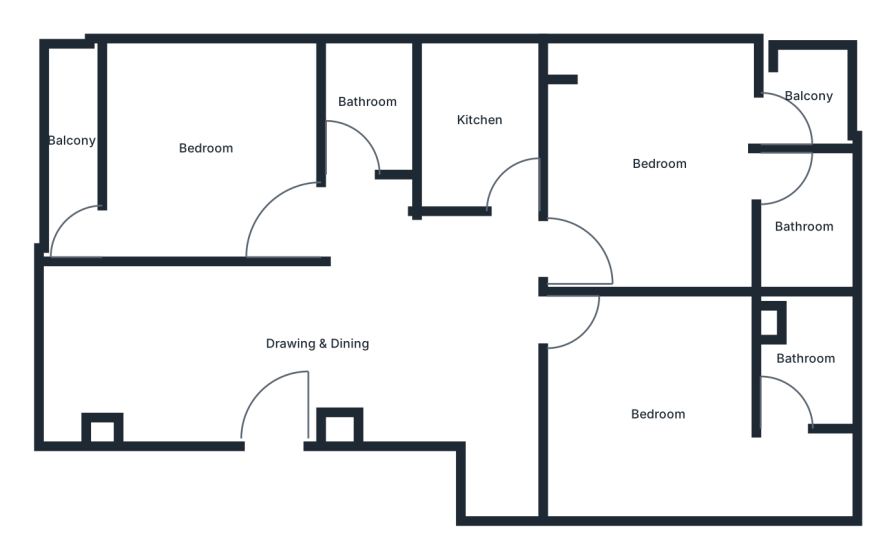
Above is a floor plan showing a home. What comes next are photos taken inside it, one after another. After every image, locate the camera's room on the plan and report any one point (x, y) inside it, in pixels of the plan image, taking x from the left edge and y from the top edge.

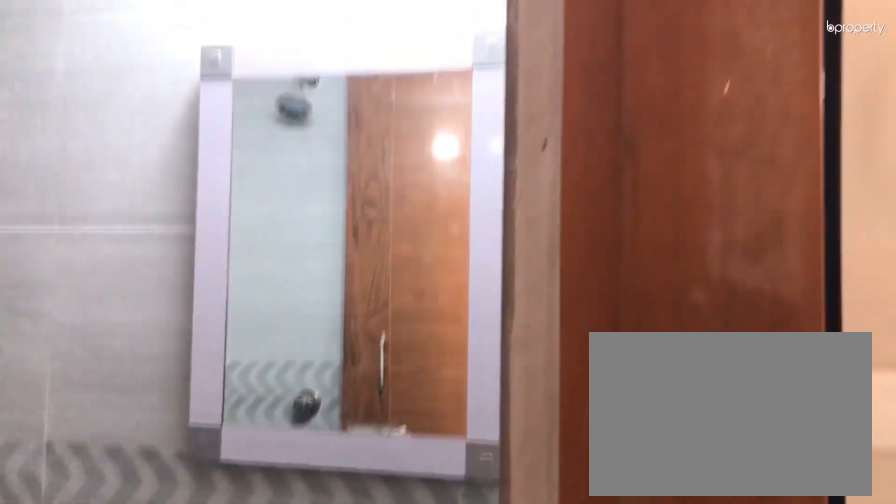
(366, 111)
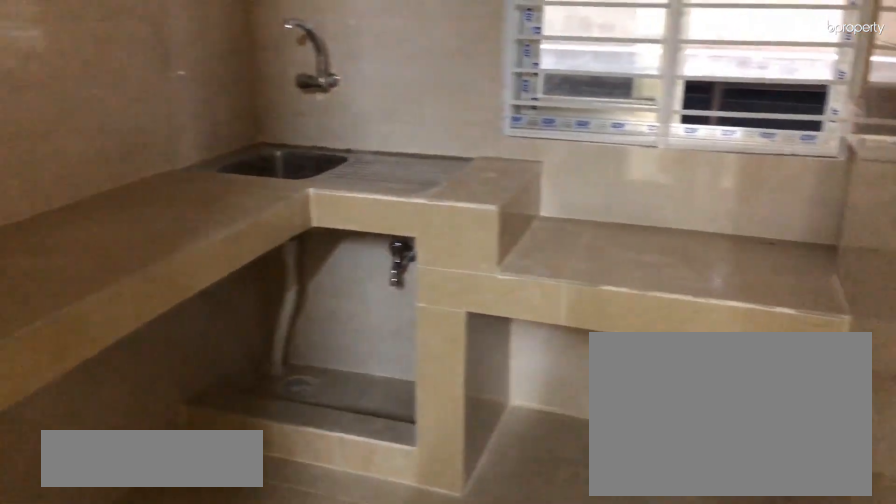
(476, 124)
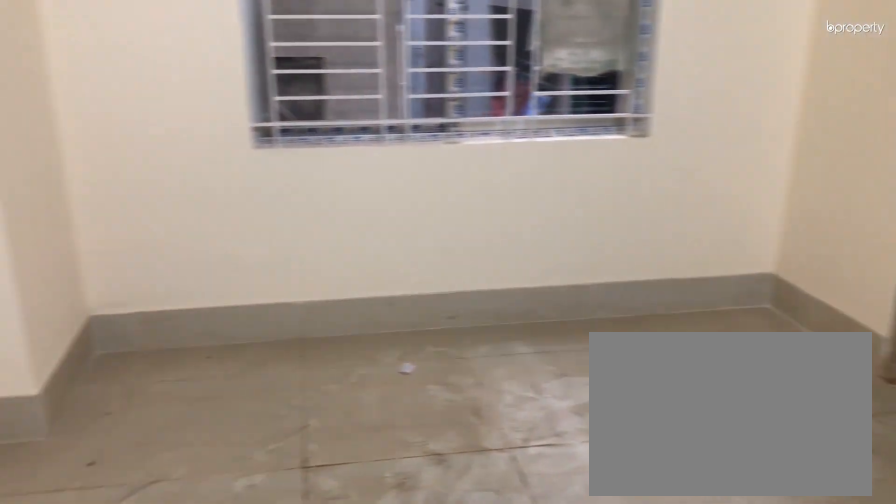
(655, 167)
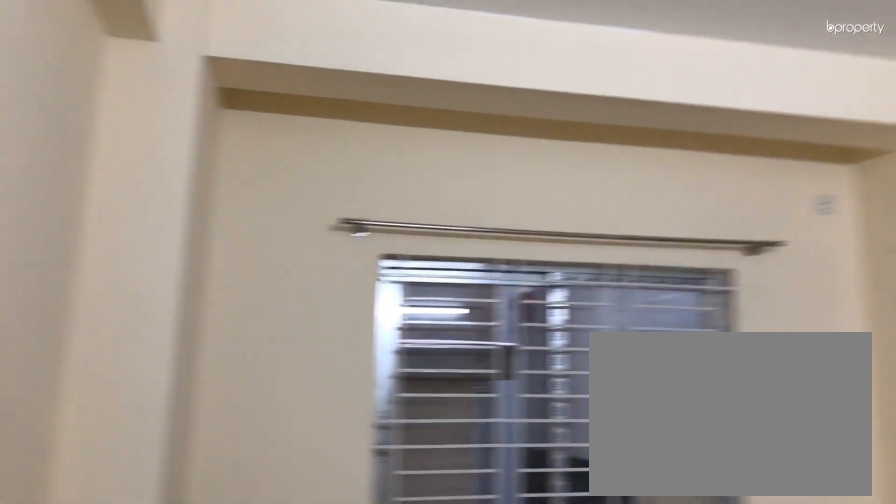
(655, 167)
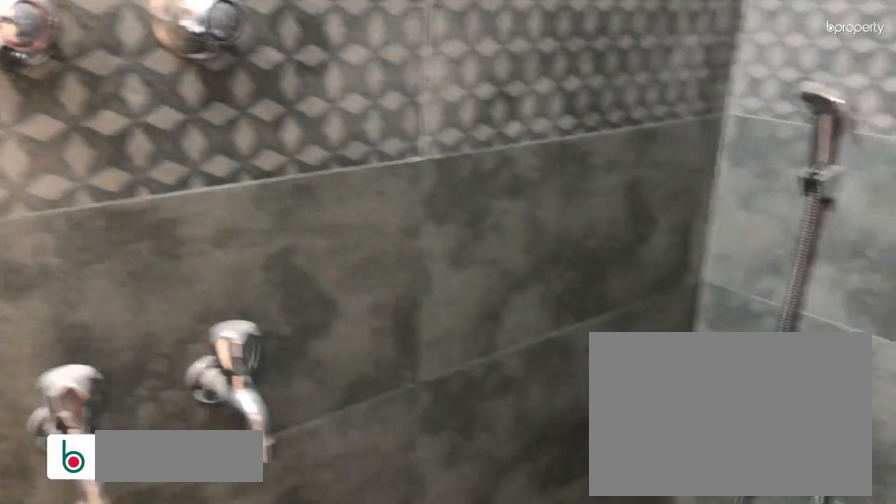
(800, 220)
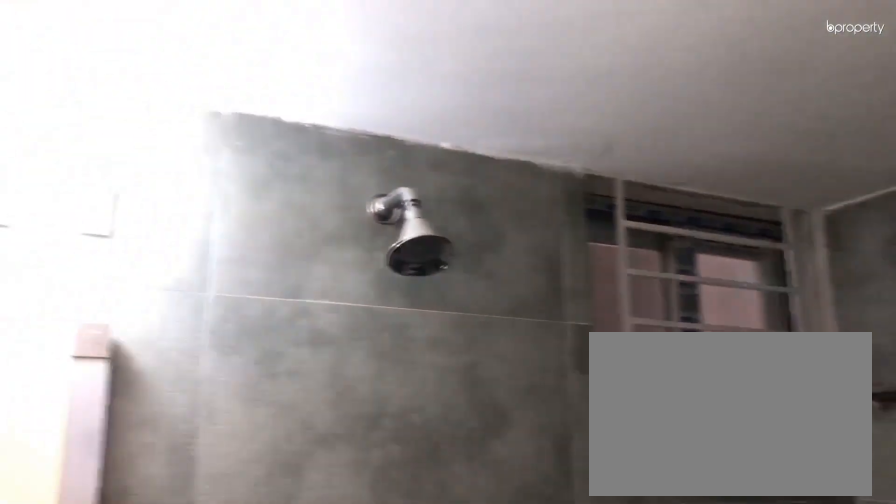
(800, 220)
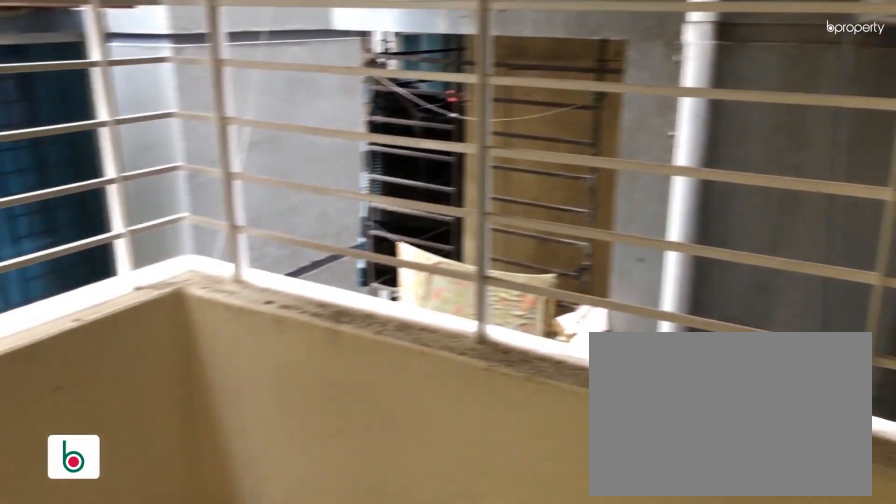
(799, 96)
